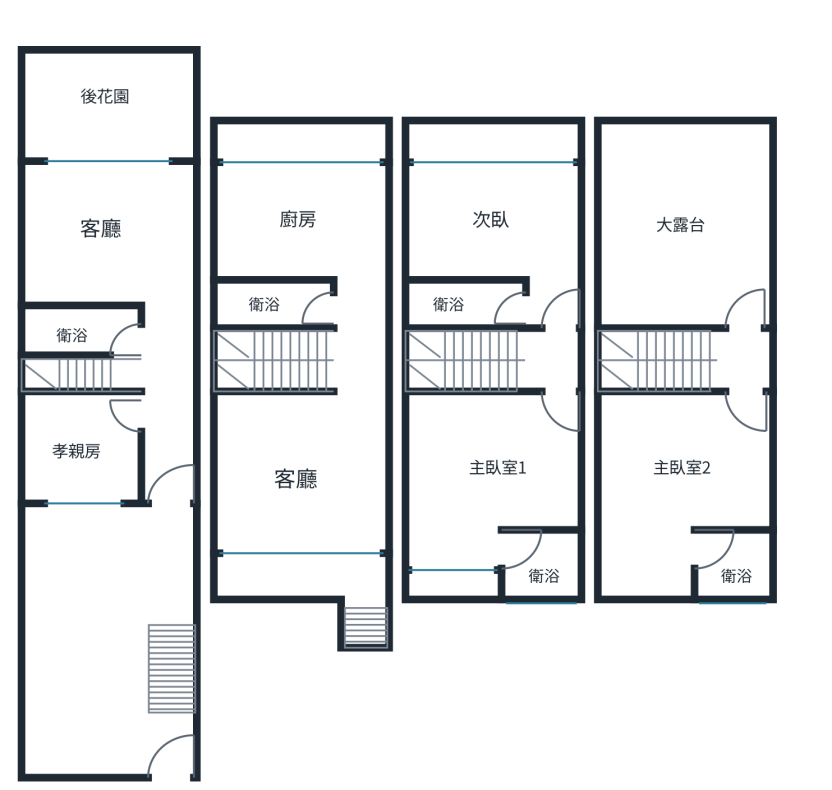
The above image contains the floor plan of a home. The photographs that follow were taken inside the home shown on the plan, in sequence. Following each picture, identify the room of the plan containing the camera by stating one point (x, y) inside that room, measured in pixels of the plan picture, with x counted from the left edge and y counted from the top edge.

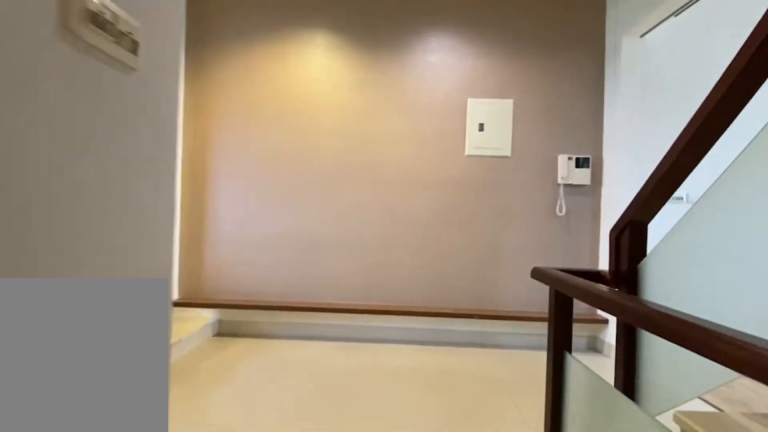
(285, 344)
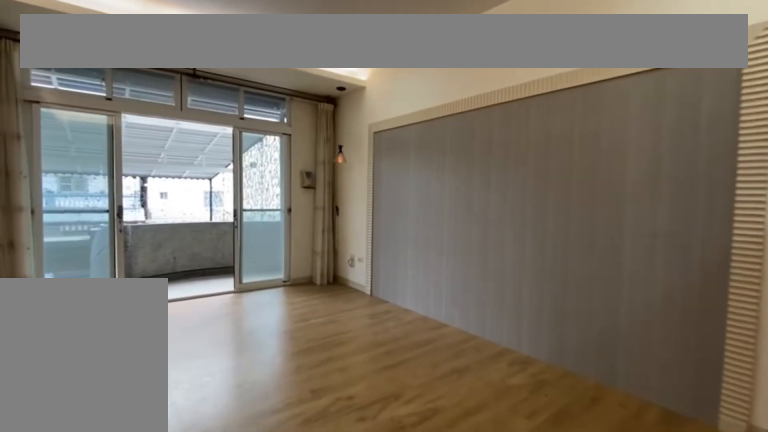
(309, 479)
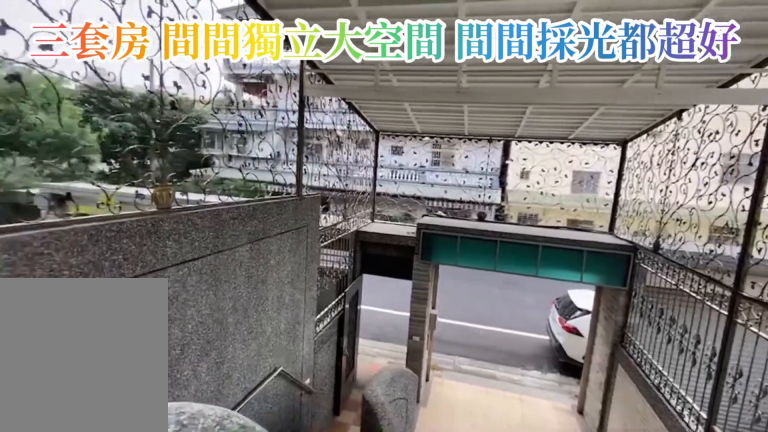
(357, 581)
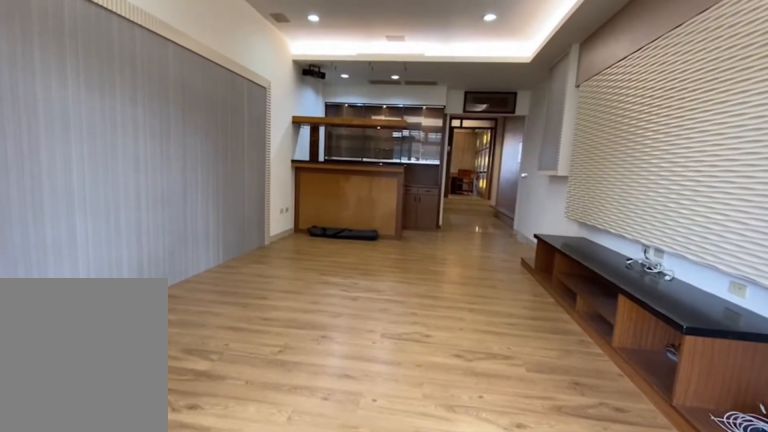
(335, 470)
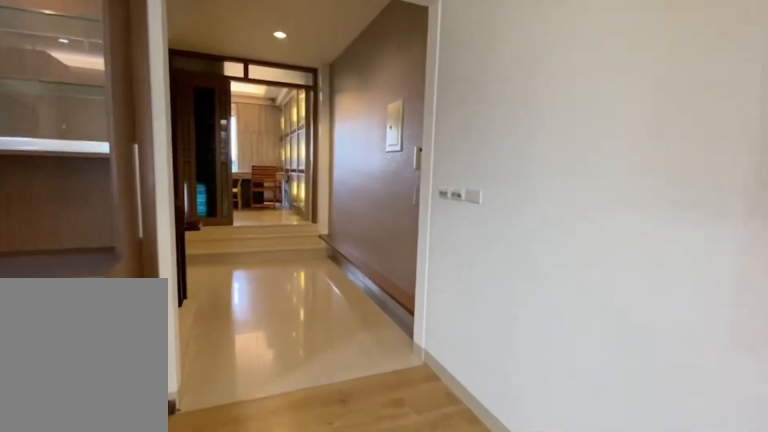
(337, 471)
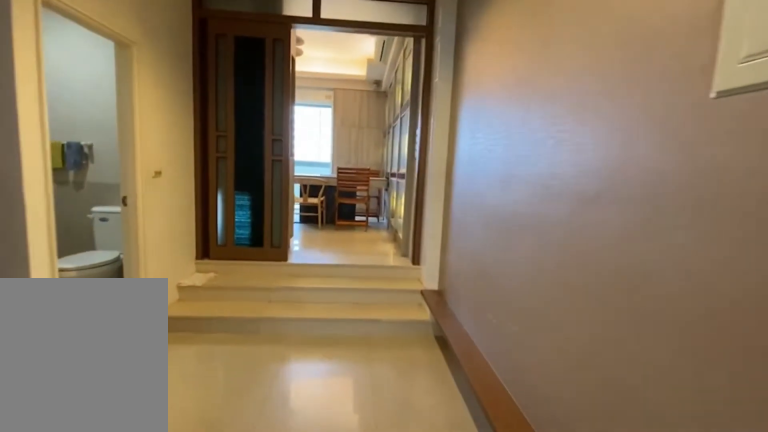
(357, 362)
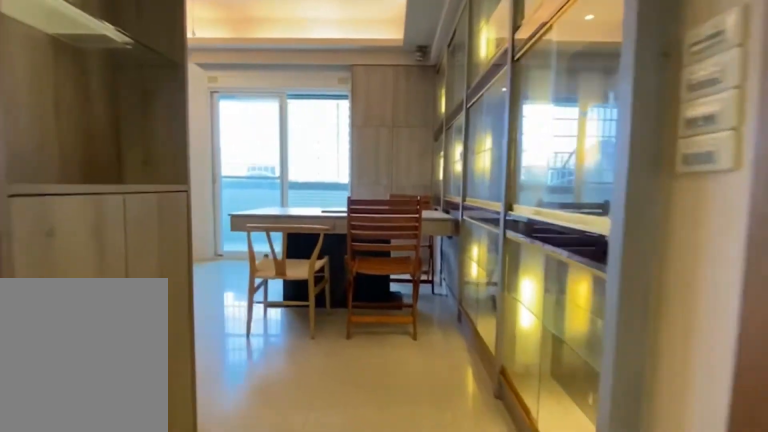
(298, 224)
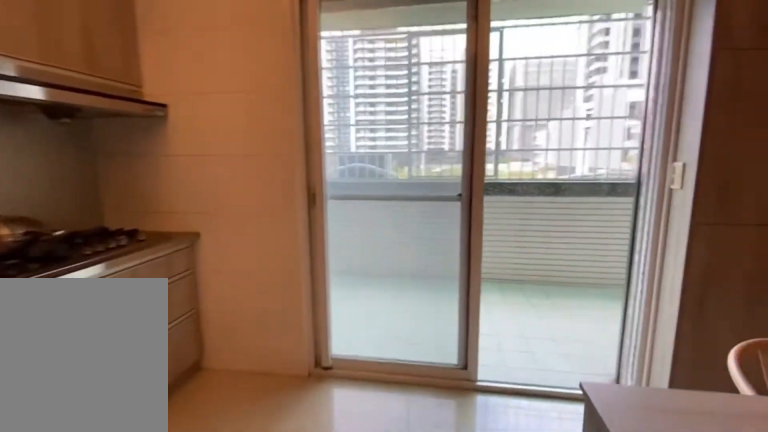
(296, 223)
